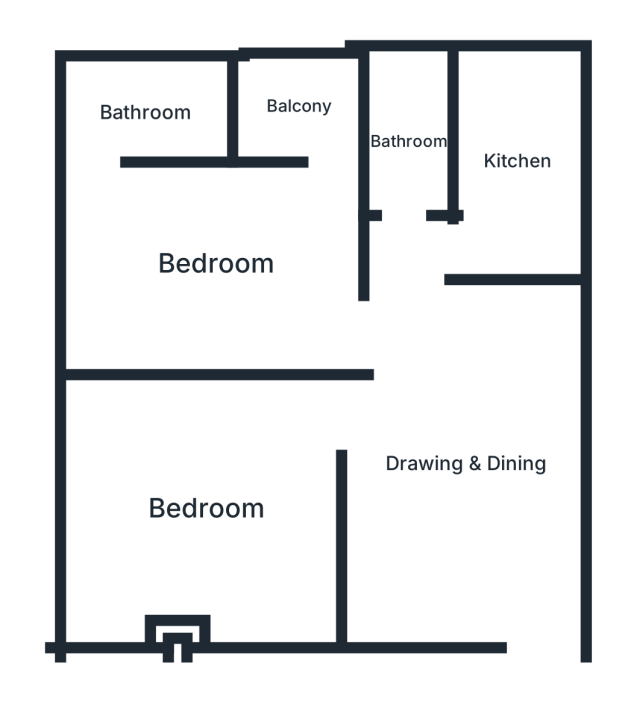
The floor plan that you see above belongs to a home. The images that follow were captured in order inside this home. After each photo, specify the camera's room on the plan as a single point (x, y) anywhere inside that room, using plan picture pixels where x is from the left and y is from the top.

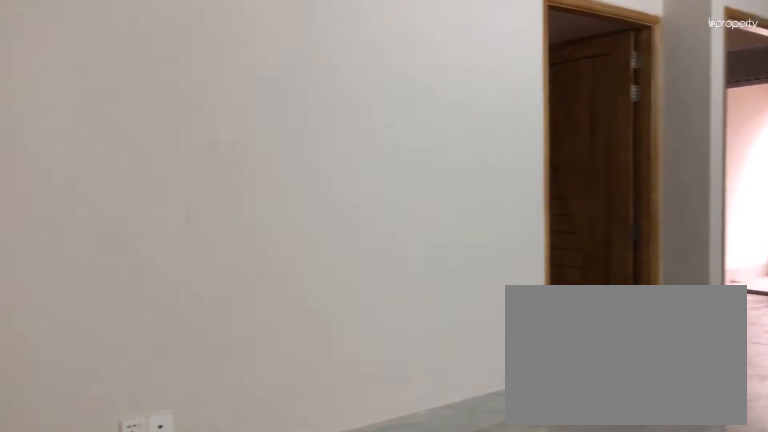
(465, 466)
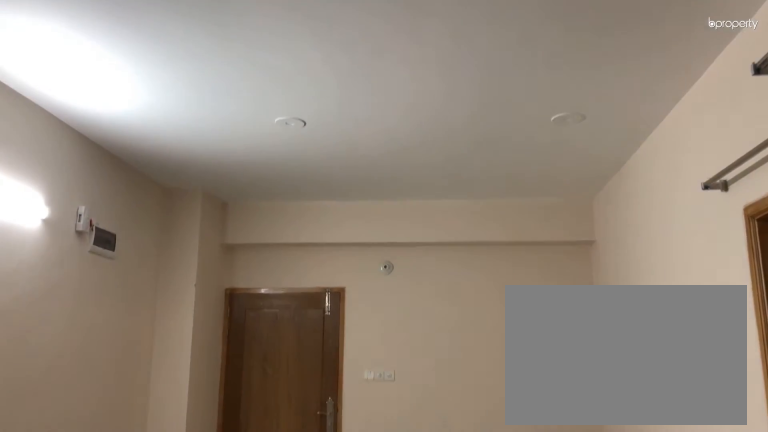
(464, 466)
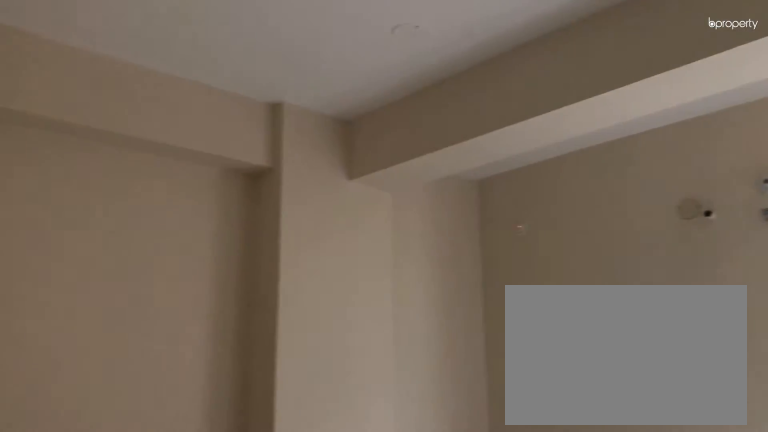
(204, 507)
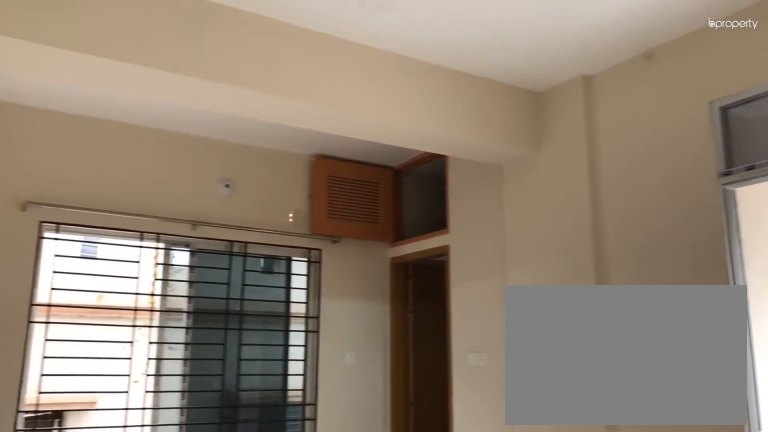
(218, 259)
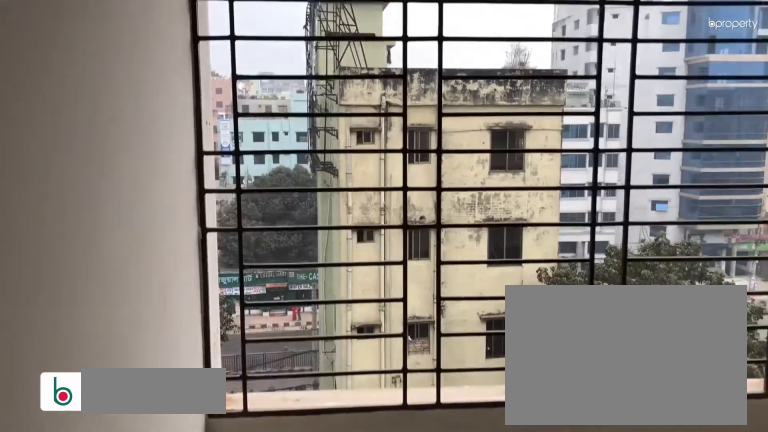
(299, 108)
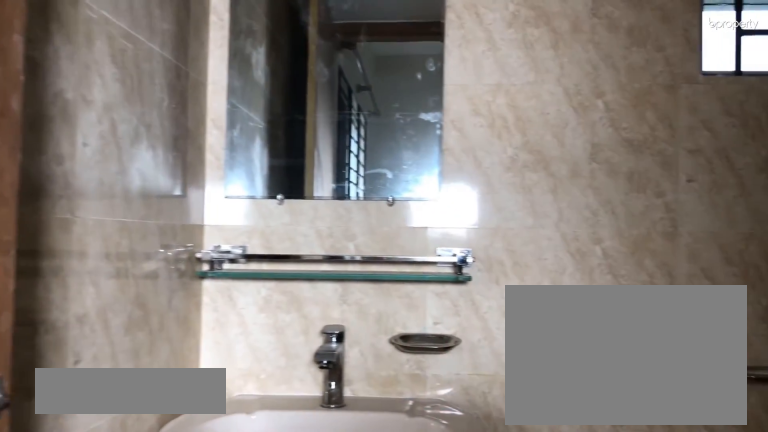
(144, 113)
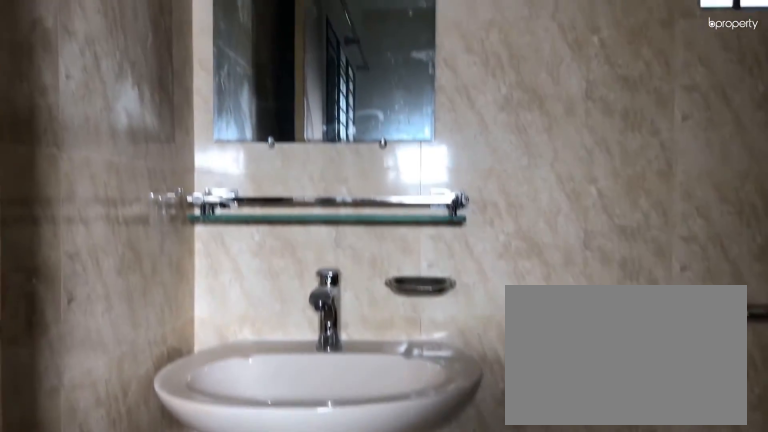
(144, 113)
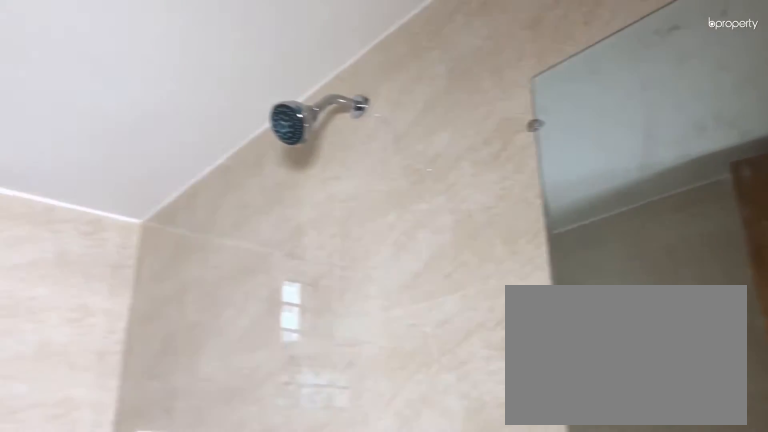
(406, 142)
